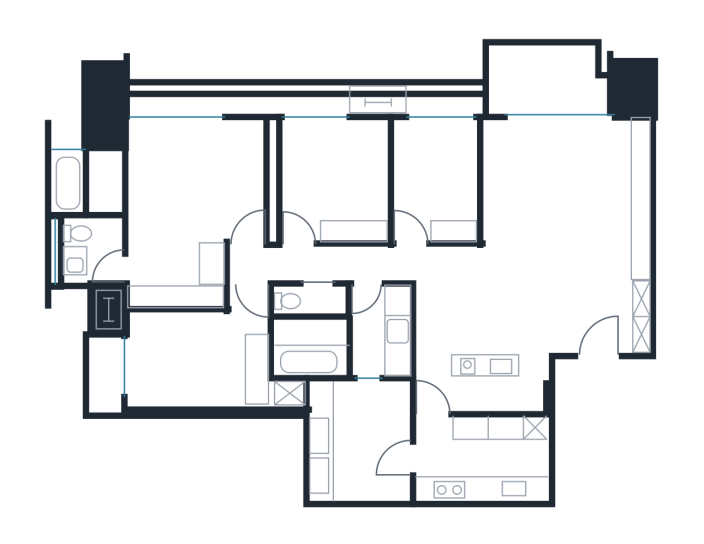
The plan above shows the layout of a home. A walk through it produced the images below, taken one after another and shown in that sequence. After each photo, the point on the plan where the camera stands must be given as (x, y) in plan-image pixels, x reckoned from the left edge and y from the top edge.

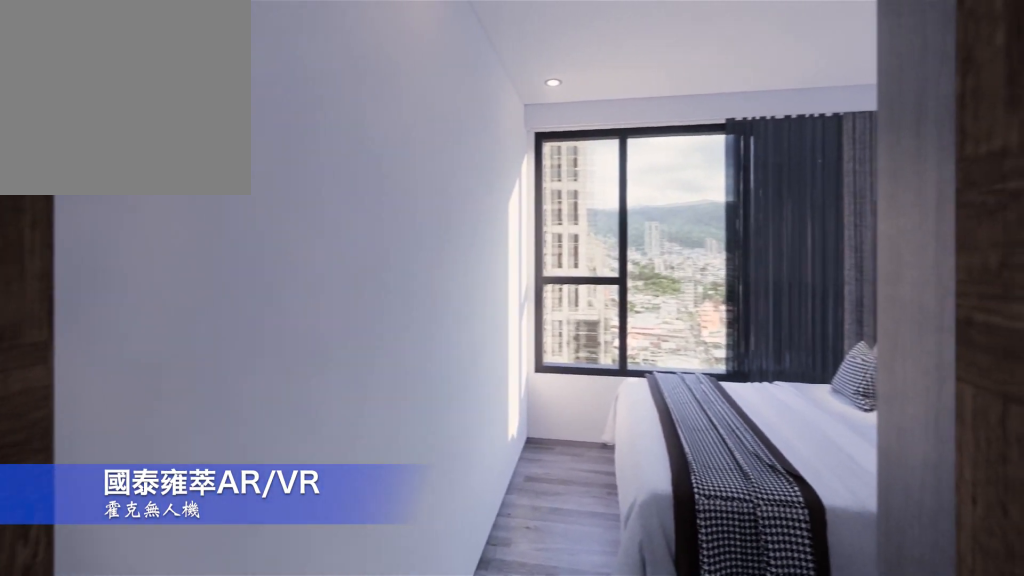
(306, 206)
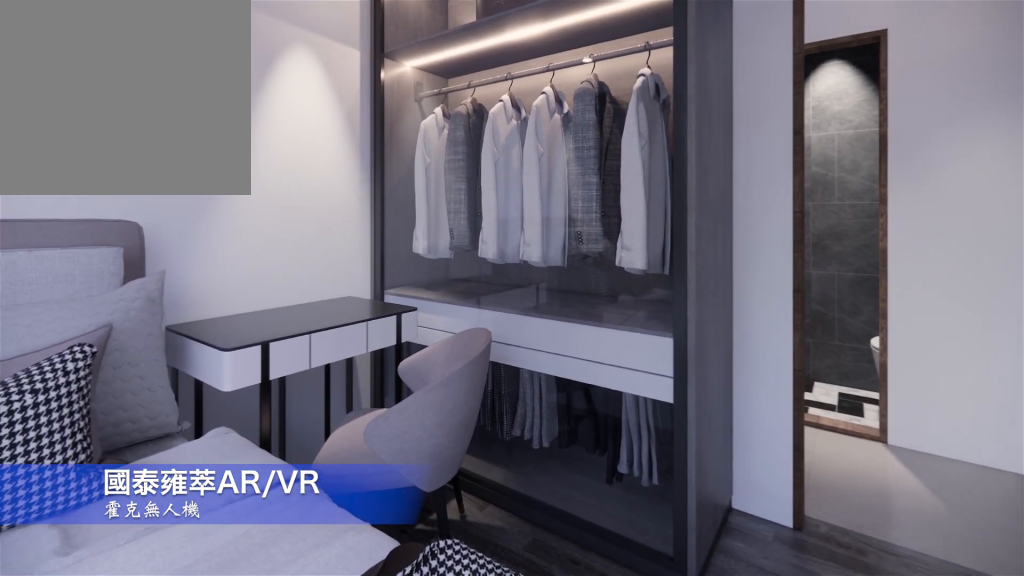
(327, 186)
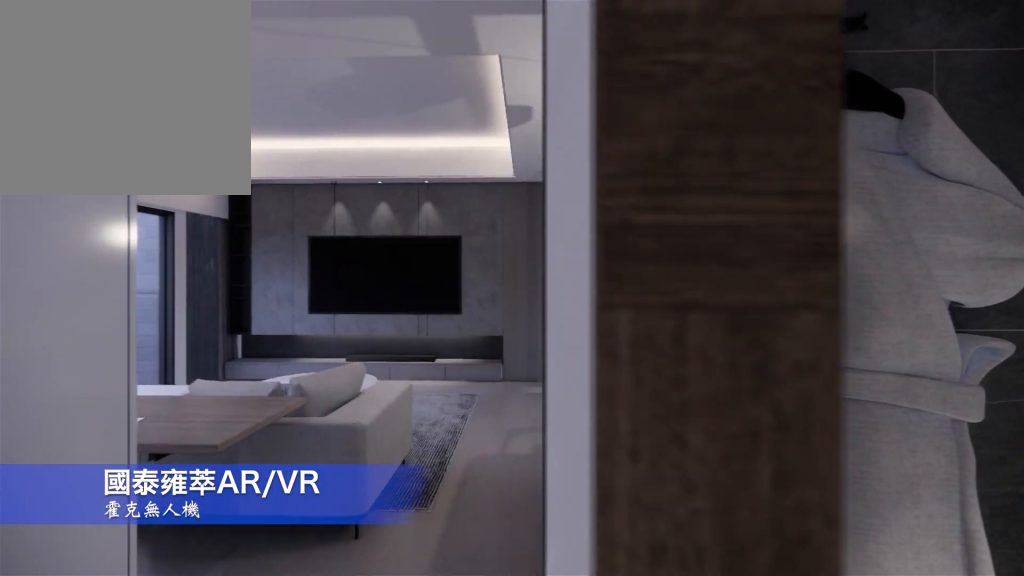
(372, 273)
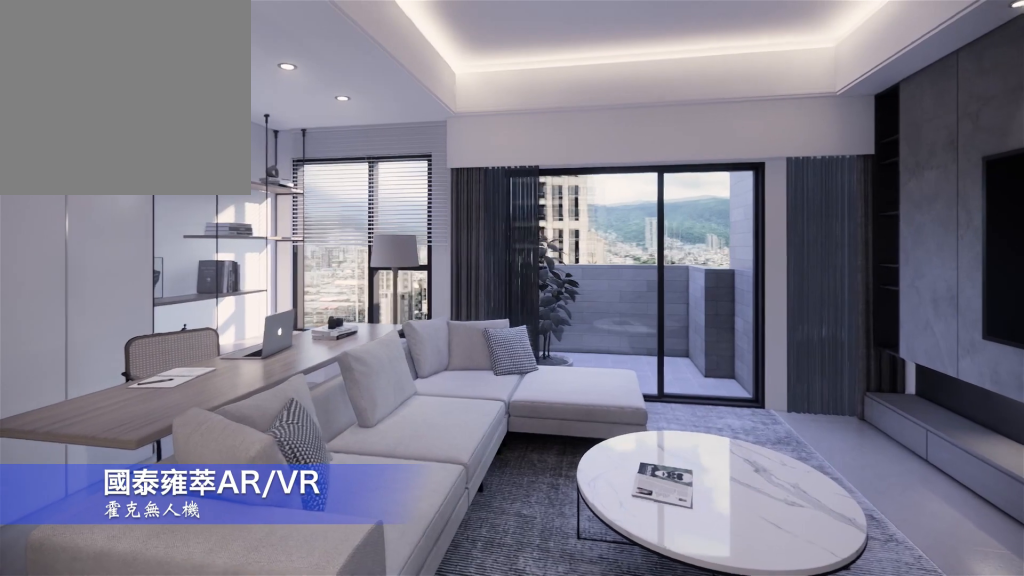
(560, 281)
